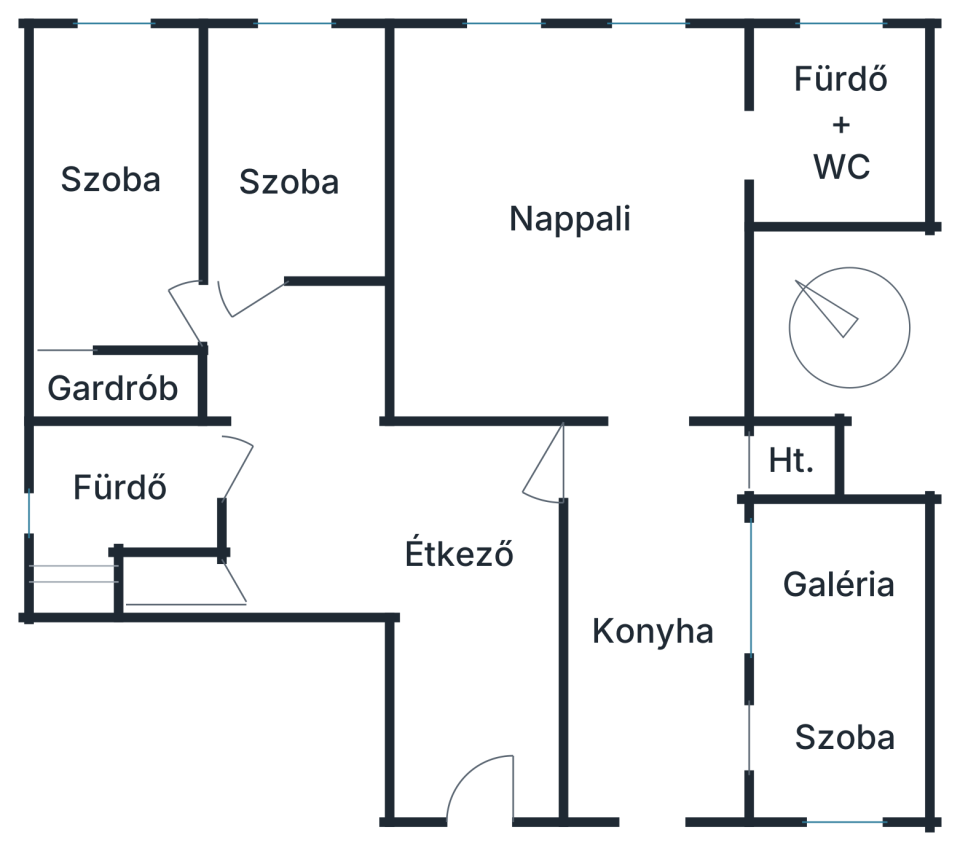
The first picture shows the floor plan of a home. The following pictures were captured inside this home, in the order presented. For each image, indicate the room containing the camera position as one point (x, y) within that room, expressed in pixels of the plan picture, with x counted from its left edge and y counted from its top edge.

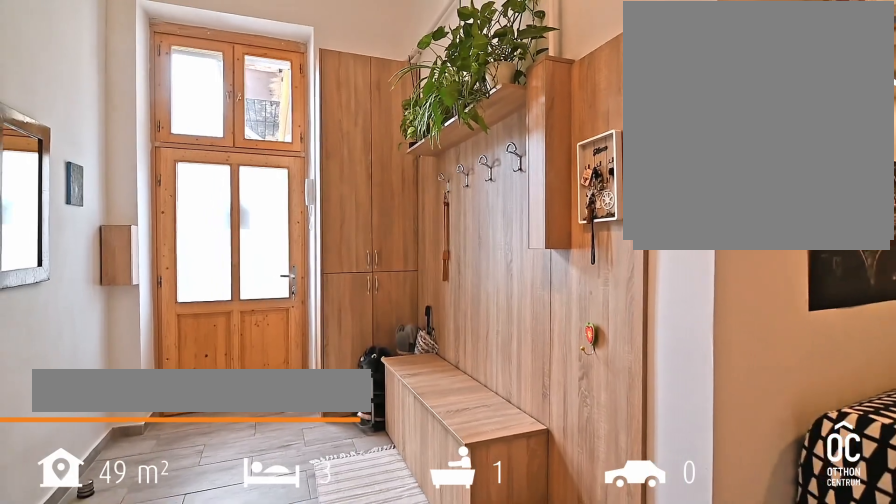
(472, 558)
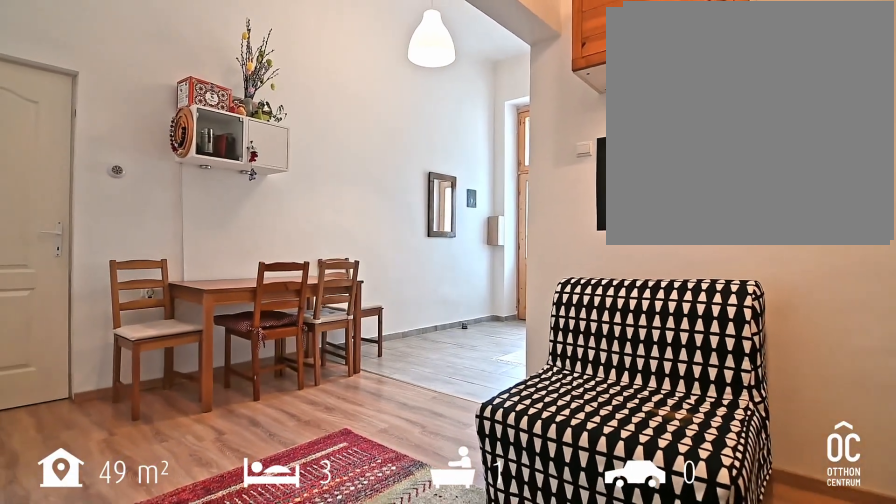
(471, 558)
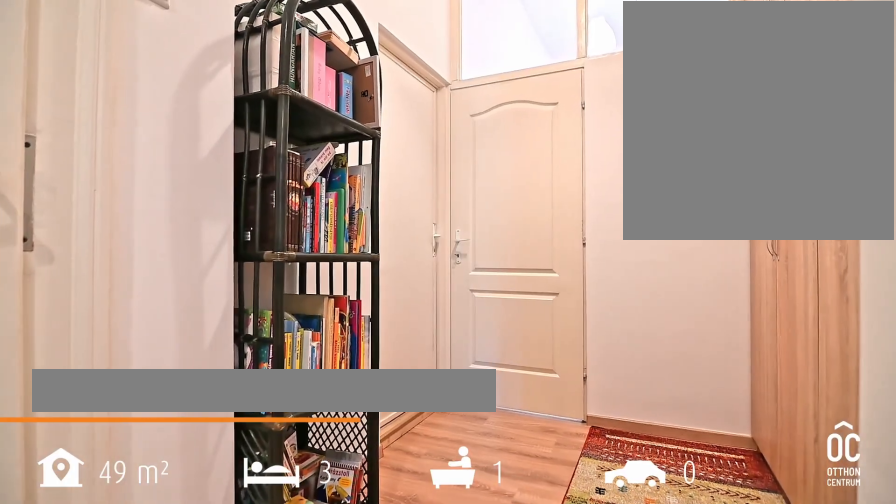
(291, 413)
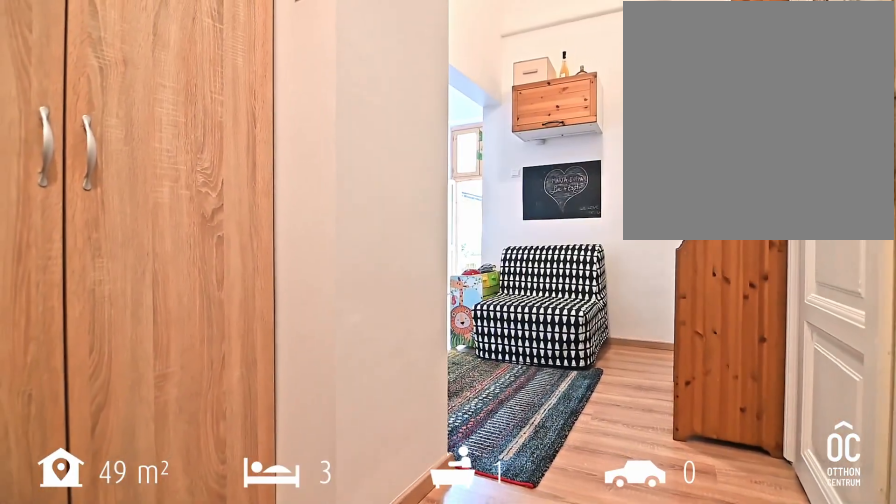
(291, 413)
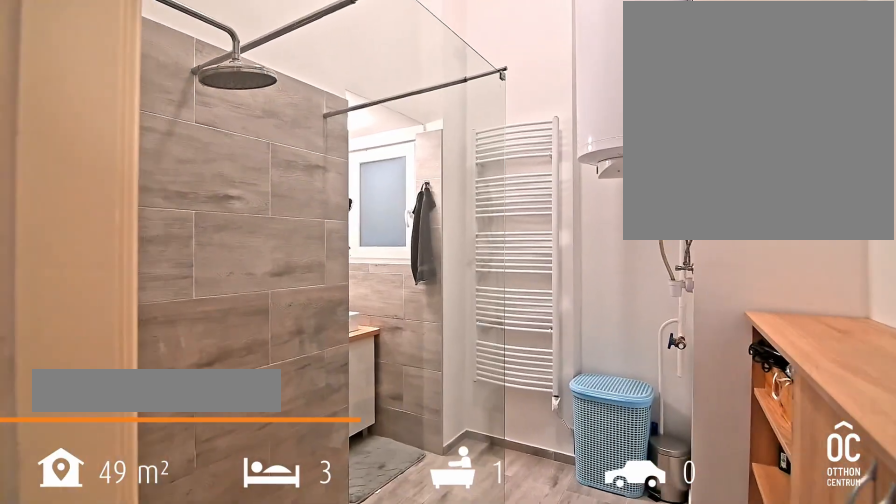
(121, 485)
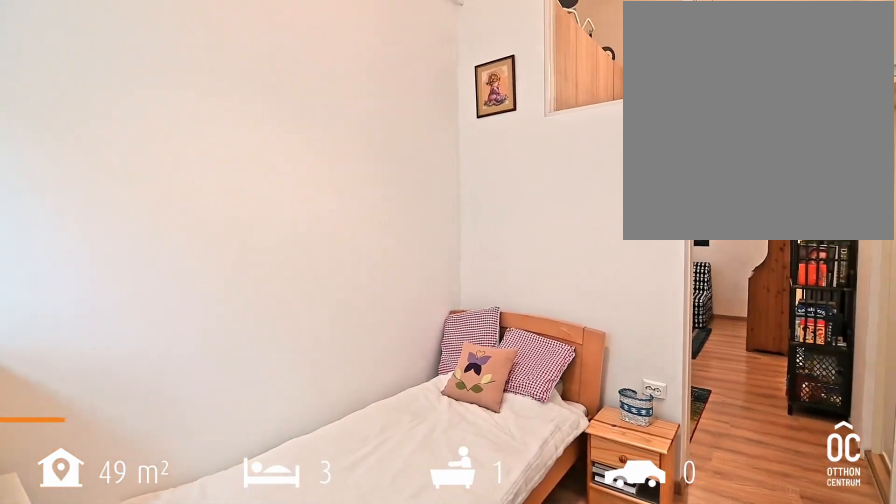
(293, 182)
